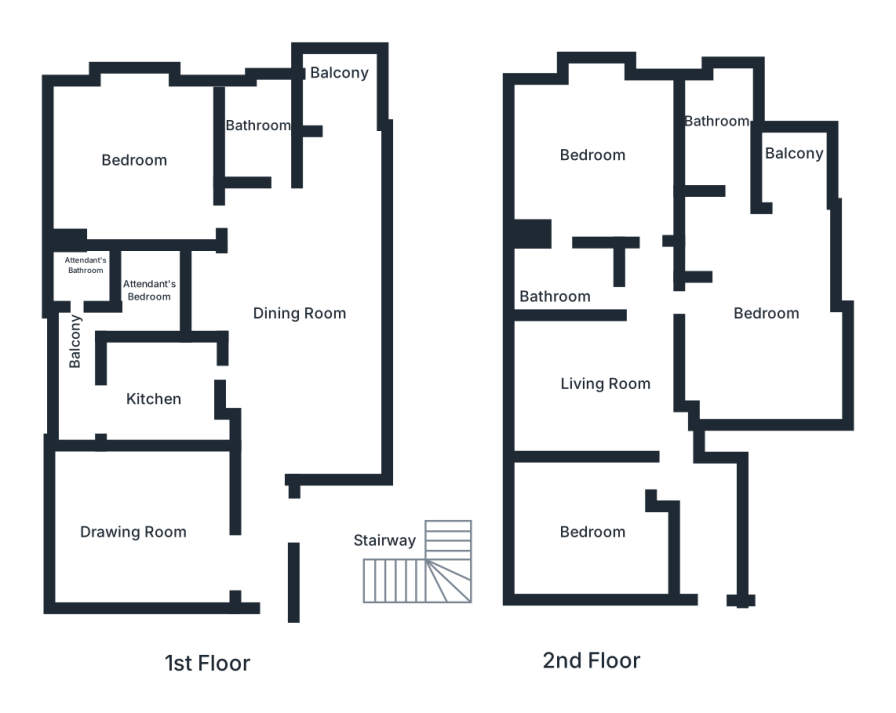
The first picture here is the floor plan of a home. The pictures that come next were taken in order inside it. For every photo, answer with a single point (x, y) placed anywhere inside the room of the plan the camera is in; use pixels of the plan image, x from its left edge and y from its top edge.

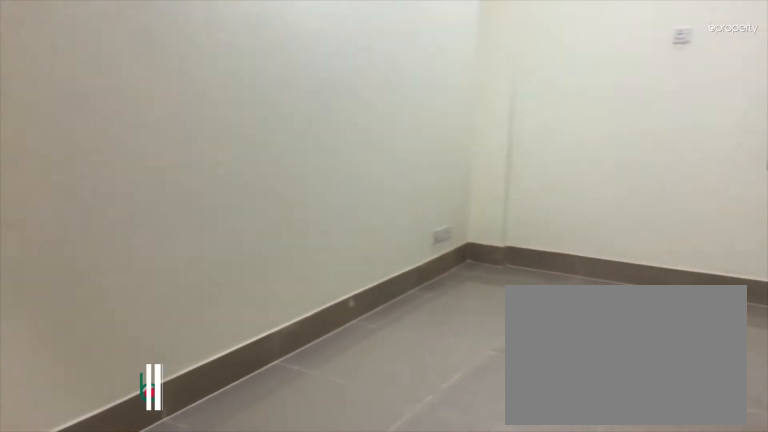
(139, 519)
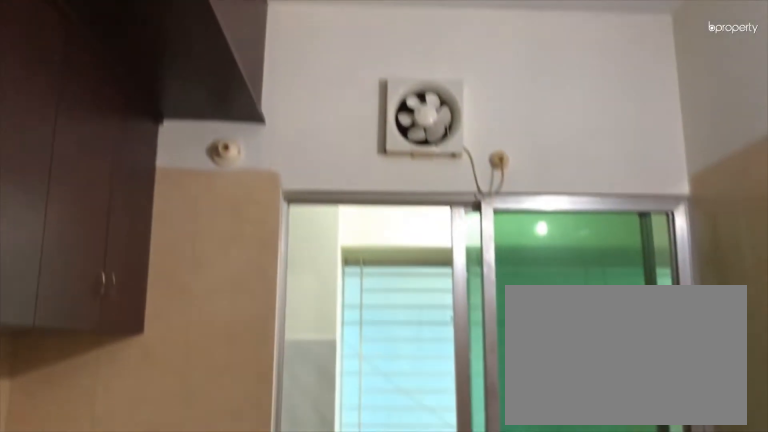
(153, 397)
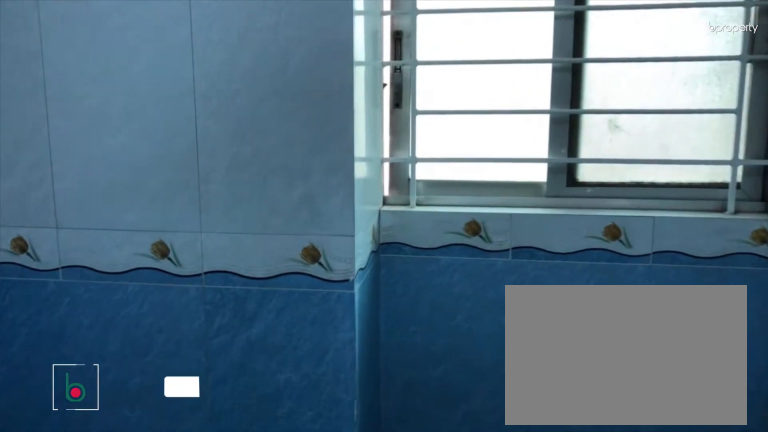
(254, 126)
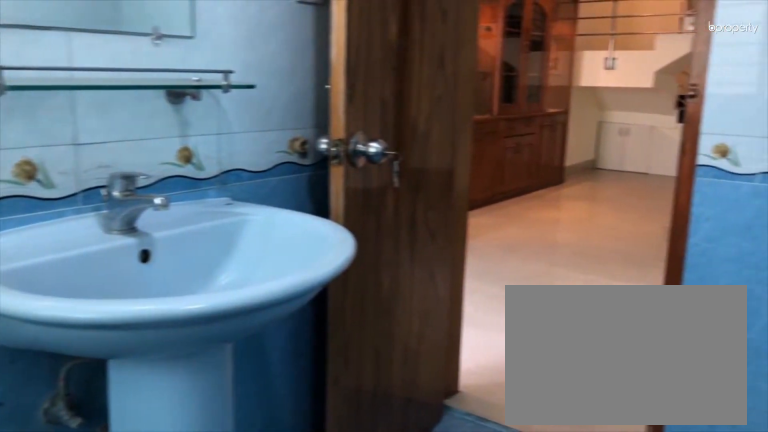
(254, 126)
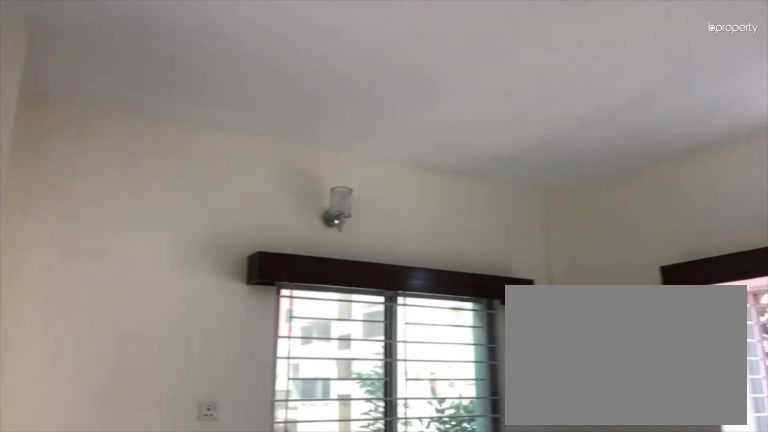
(579, 145)
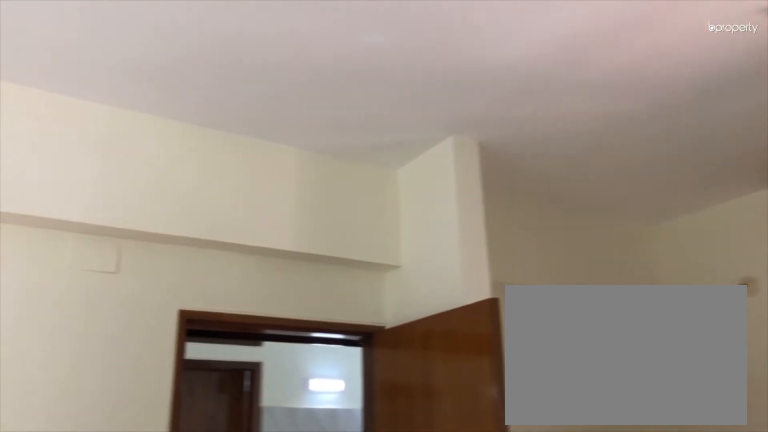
(765, 334)
